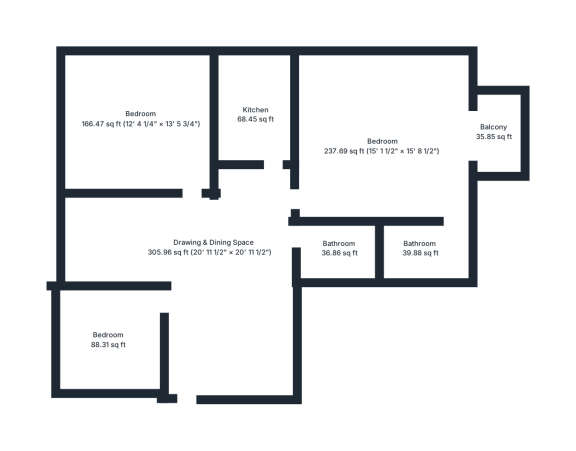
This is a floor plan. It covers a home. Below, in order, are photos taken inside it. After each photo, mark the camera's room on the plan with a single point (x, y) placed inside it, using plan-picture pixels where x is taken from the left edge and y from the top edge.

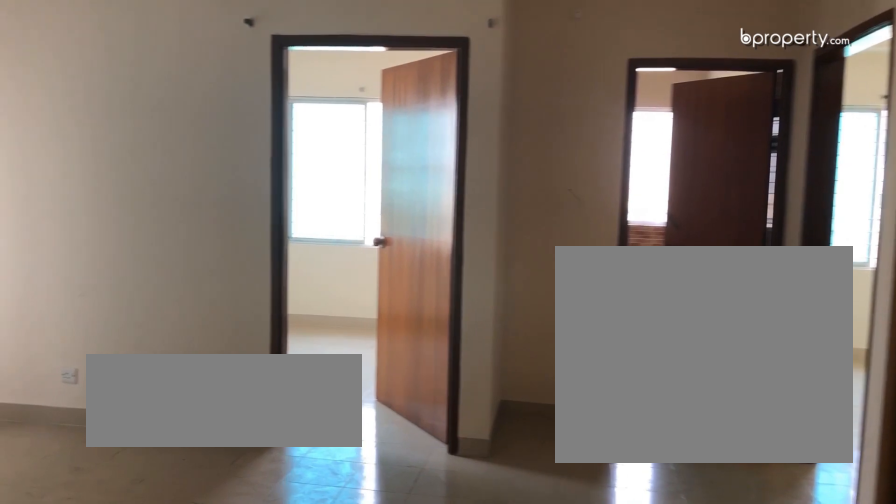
(211, 249)
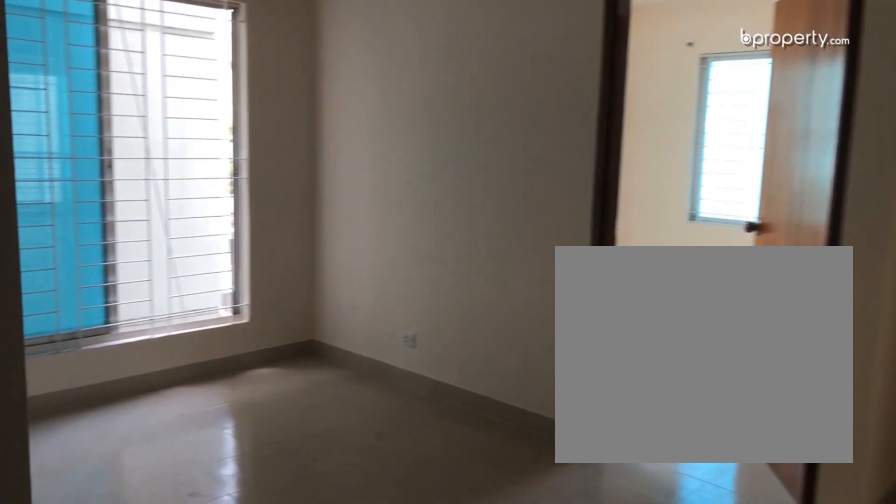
(211, 249)
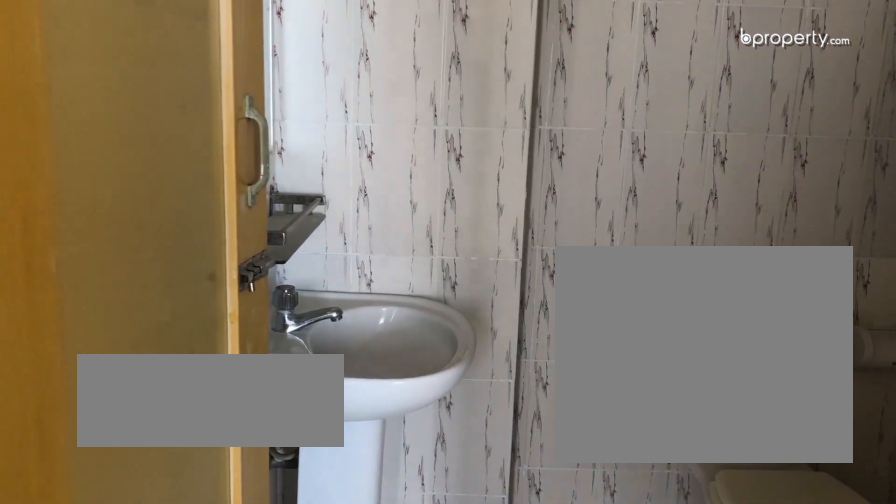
(416, 246)
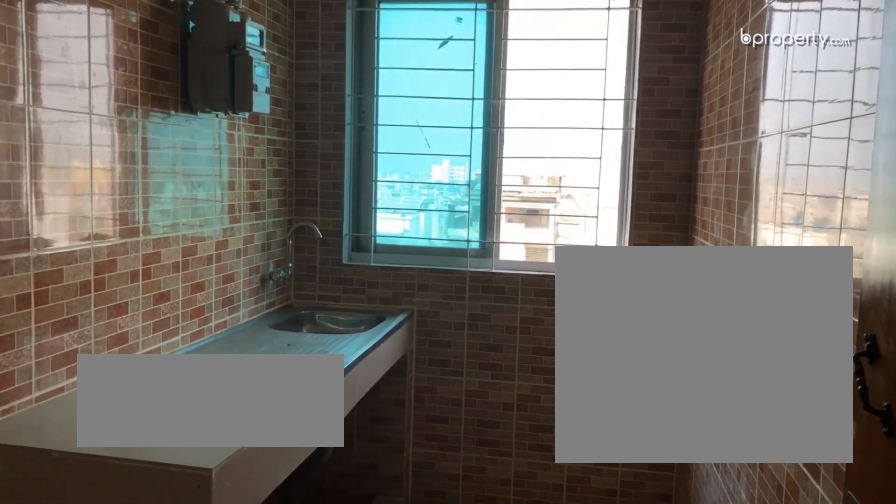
(253, 119)
